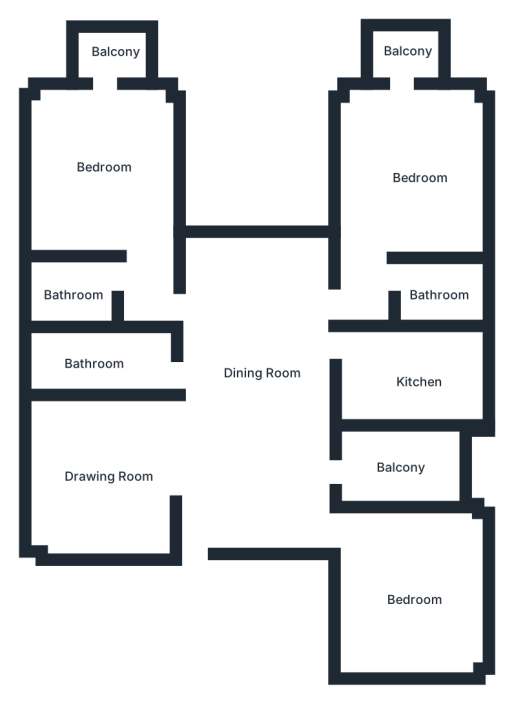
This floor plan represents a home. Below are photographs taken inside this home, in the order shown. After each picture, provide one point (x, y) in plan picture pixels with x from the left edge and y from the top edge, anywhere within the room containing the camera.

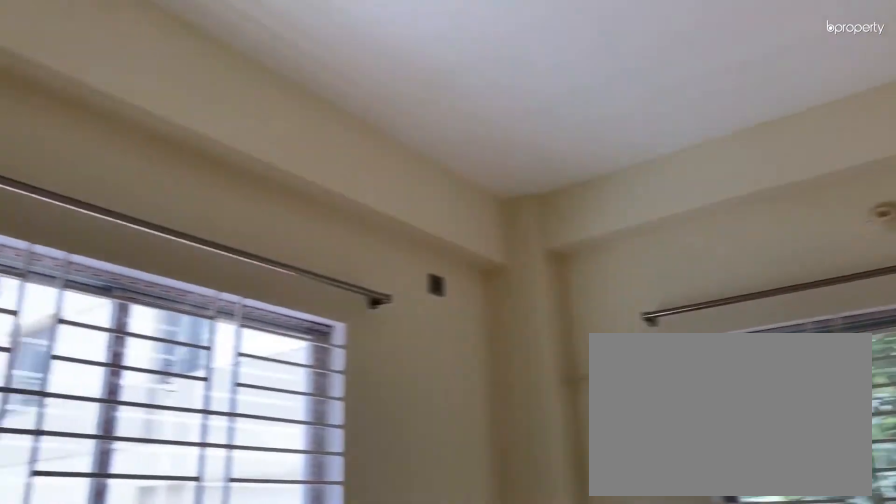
(405, 595)
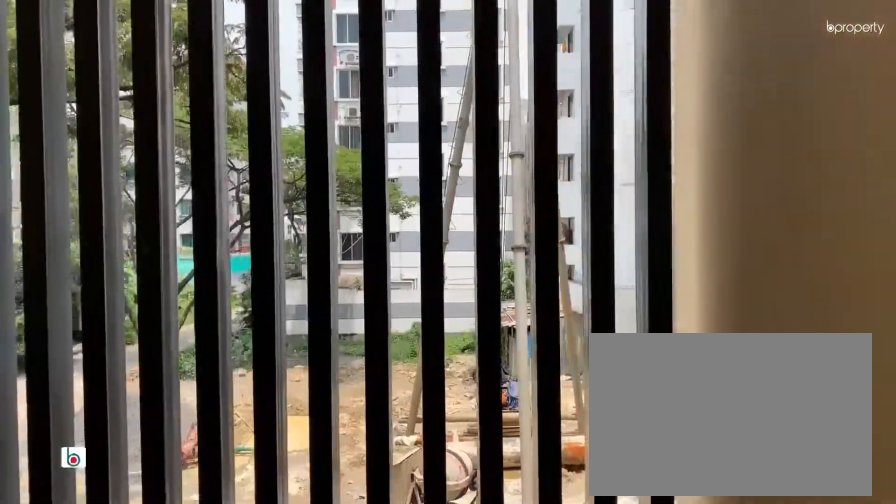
(403, 466)
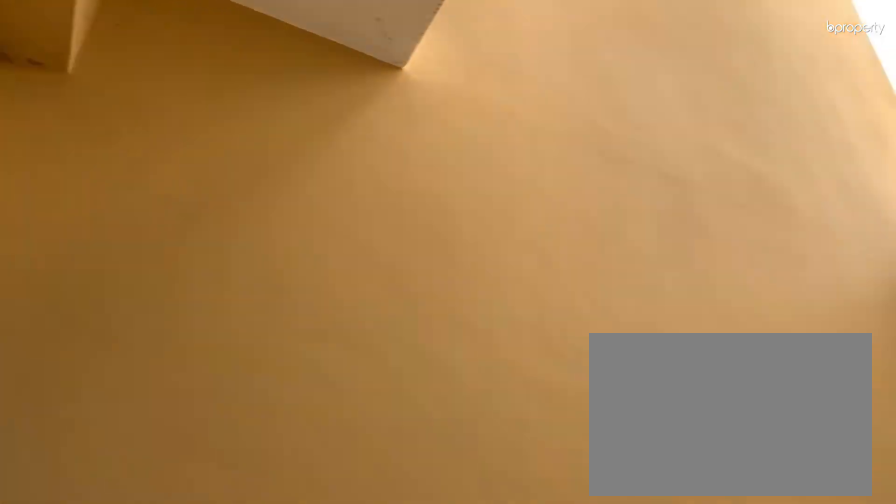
(403, 466)
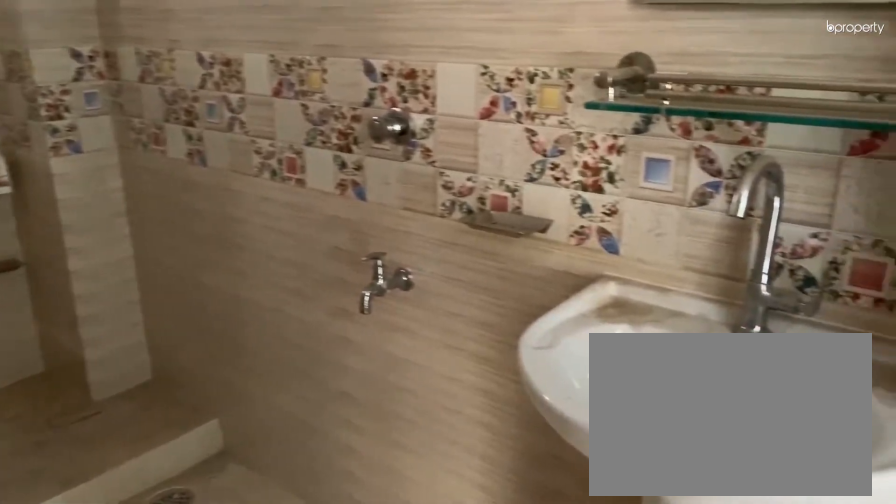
(91, 361)
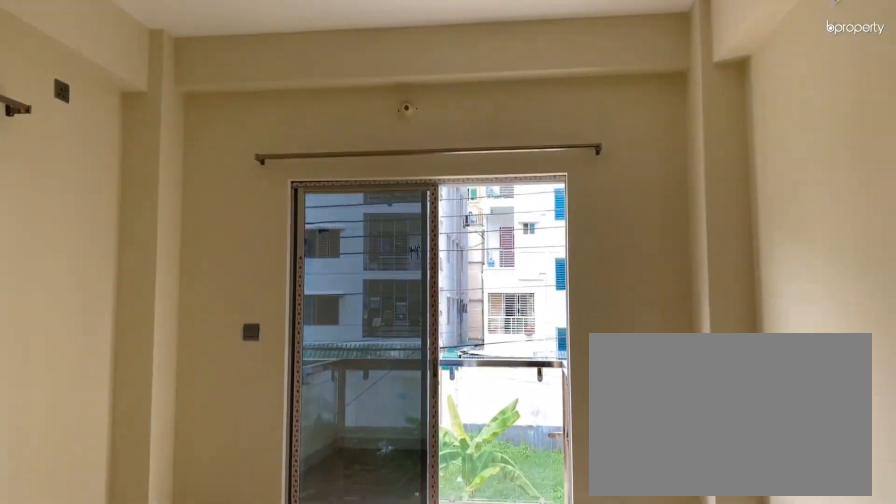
(94, 171)
